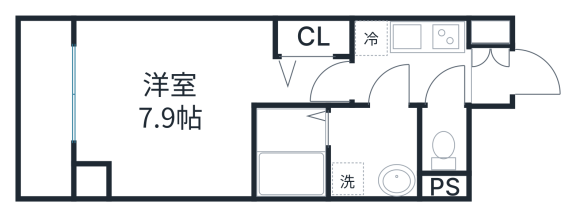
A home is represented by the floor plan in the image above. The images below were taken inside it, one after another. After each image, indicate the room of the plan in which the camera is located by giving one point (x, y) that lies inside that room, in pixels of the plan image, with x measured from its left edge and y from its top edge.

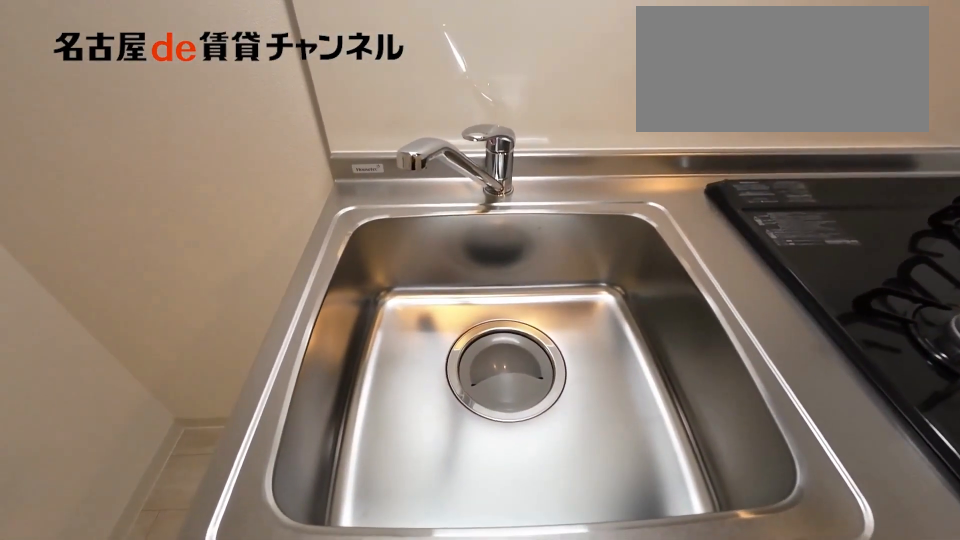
(410, 47)
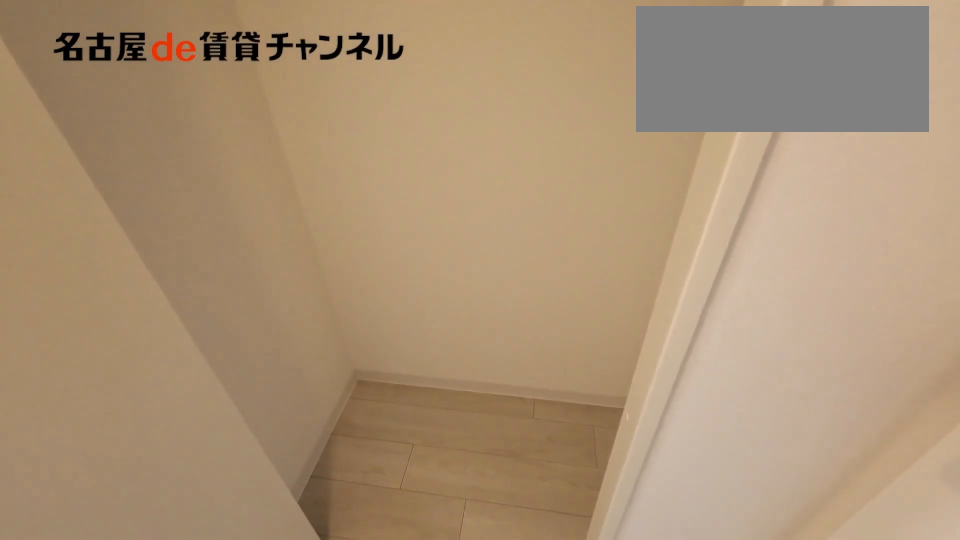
(314, 37)
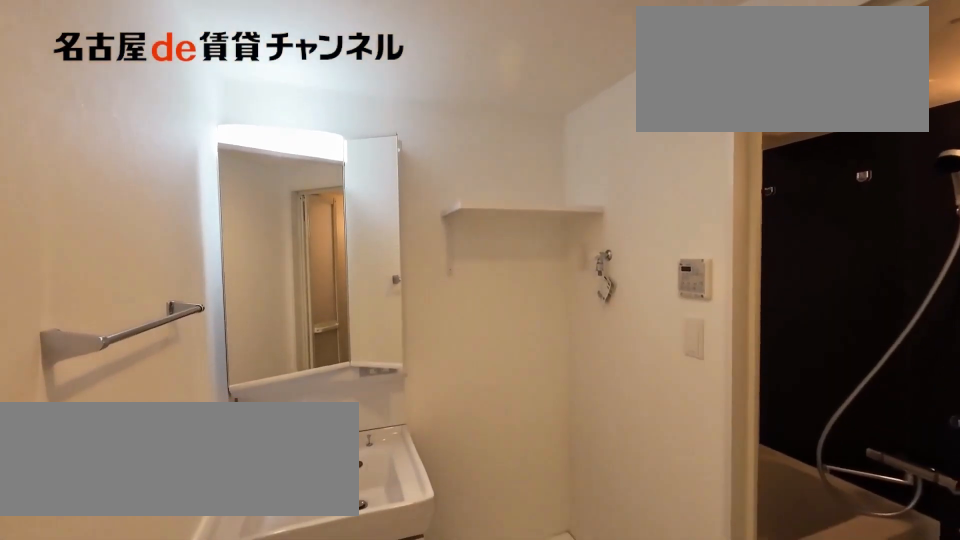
(373, 151)
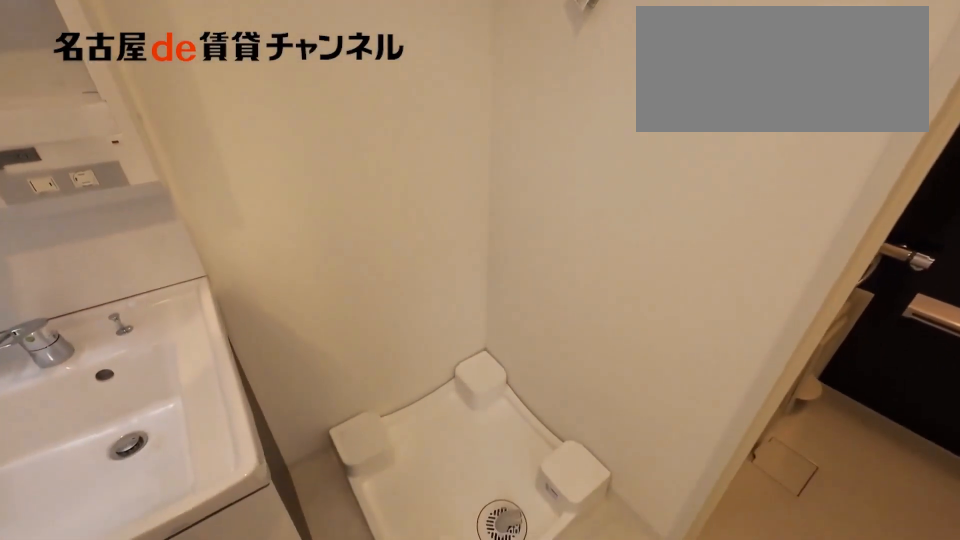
(373, 151)
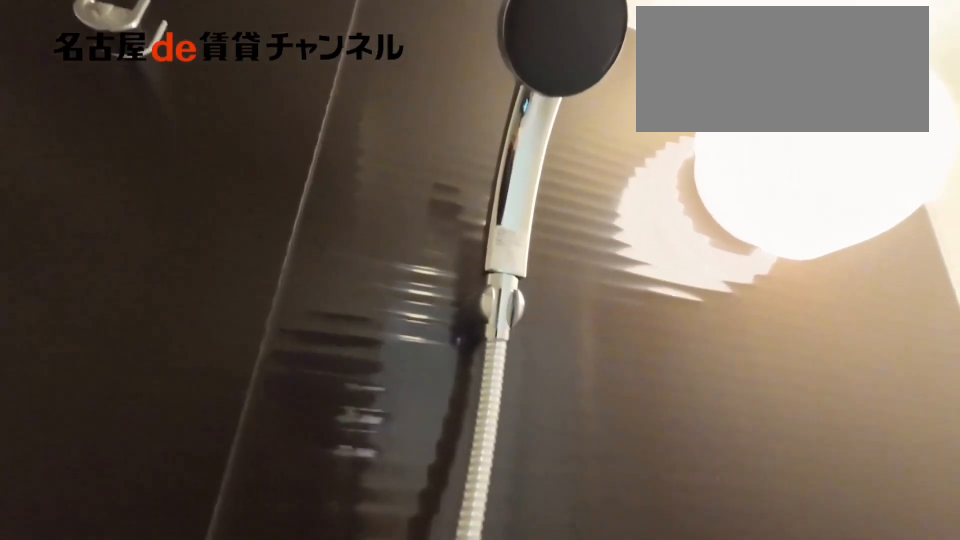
(291, 153)
